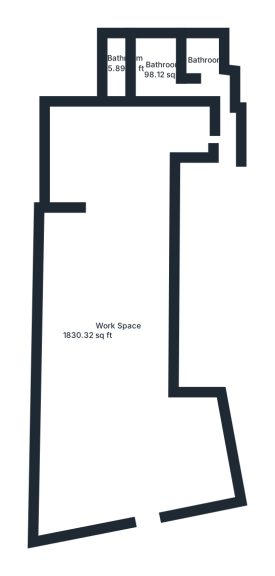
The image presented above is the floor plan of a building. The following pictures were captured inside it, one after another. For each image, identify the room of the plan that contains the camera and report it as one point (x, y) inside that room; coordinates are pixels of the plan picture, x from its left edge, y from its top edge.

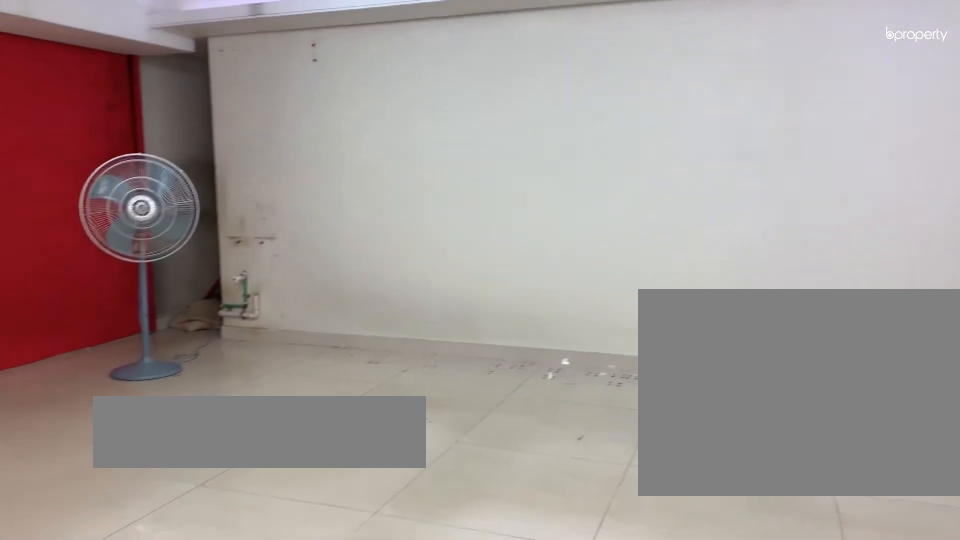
(115, 159)
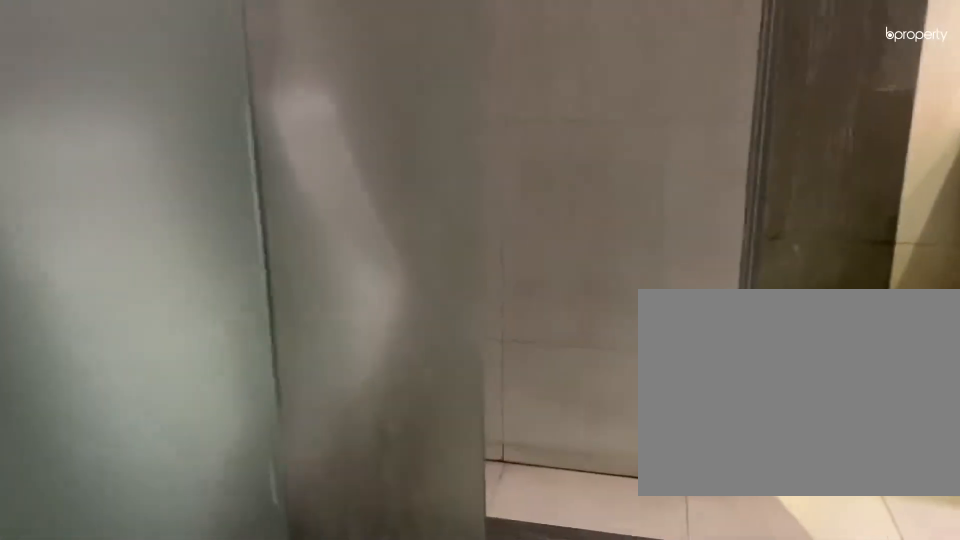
(153, 68)
